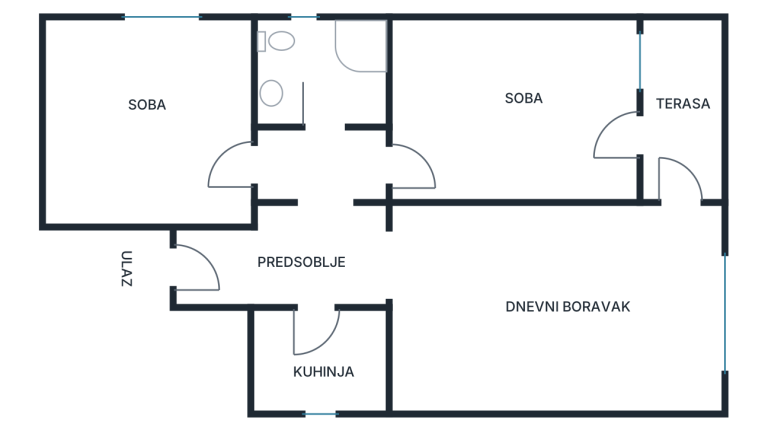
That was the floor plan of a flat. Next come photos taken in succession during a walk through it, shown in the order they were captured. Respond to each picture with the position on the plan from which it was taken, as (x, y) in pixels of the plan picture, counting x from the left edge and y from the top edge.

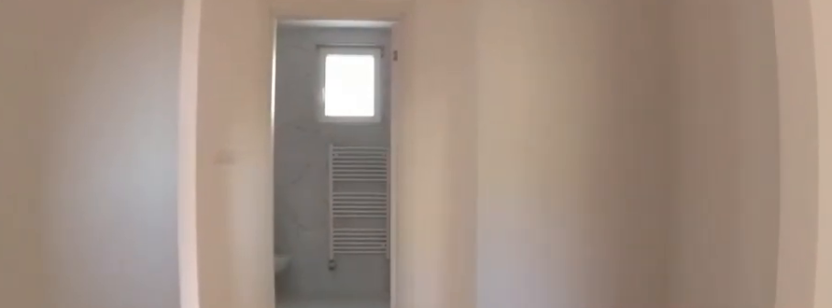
(341, 304)
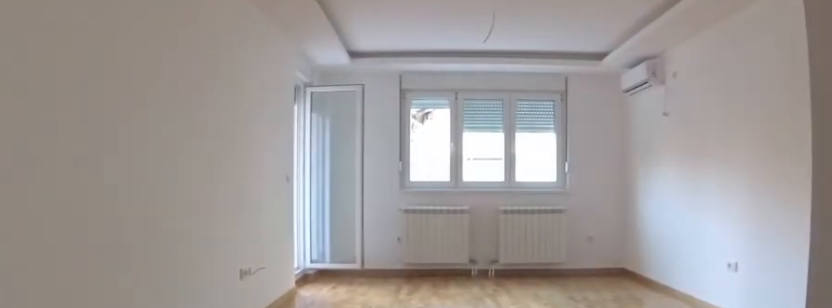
(342, 266)
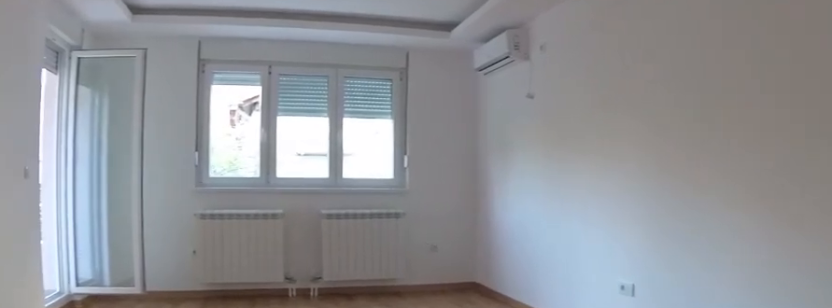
(400, 268)
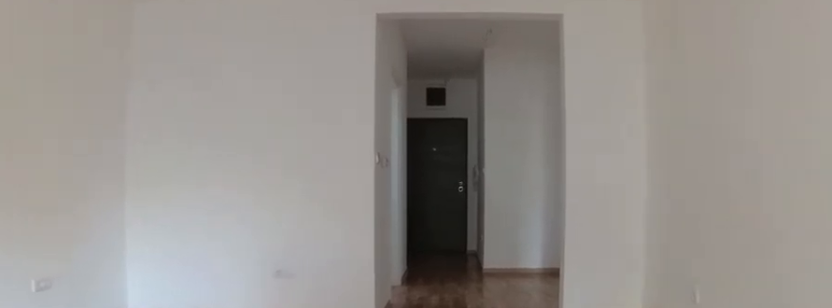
(583, 273)
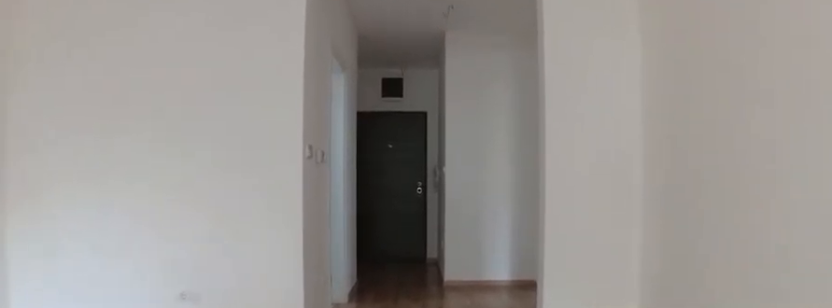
(544, 270)
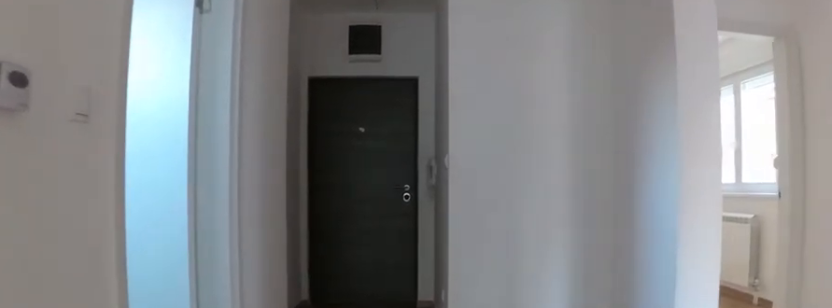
(428, 260)
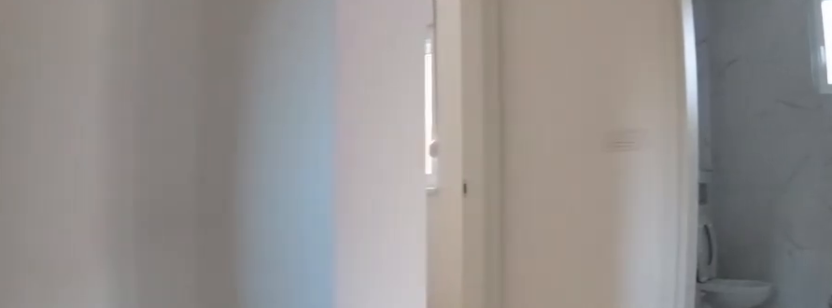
(346, 238)
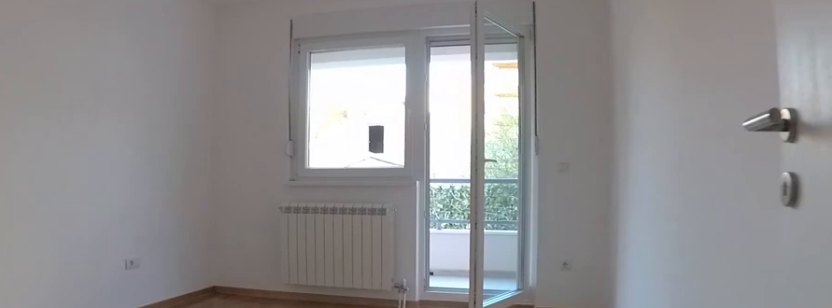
(368, 170)
